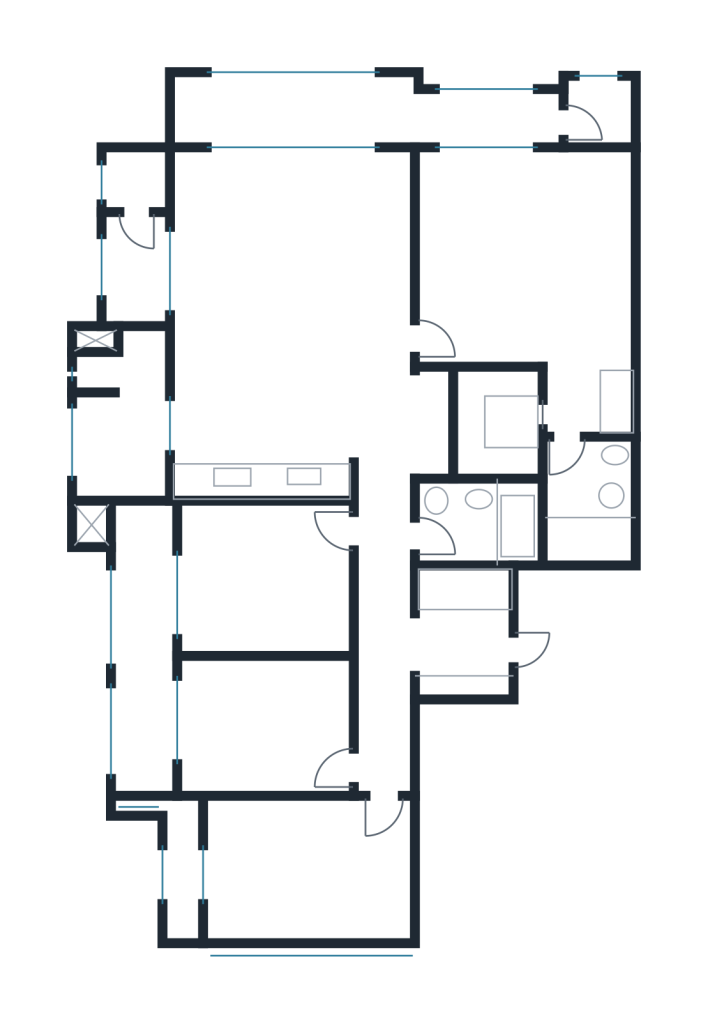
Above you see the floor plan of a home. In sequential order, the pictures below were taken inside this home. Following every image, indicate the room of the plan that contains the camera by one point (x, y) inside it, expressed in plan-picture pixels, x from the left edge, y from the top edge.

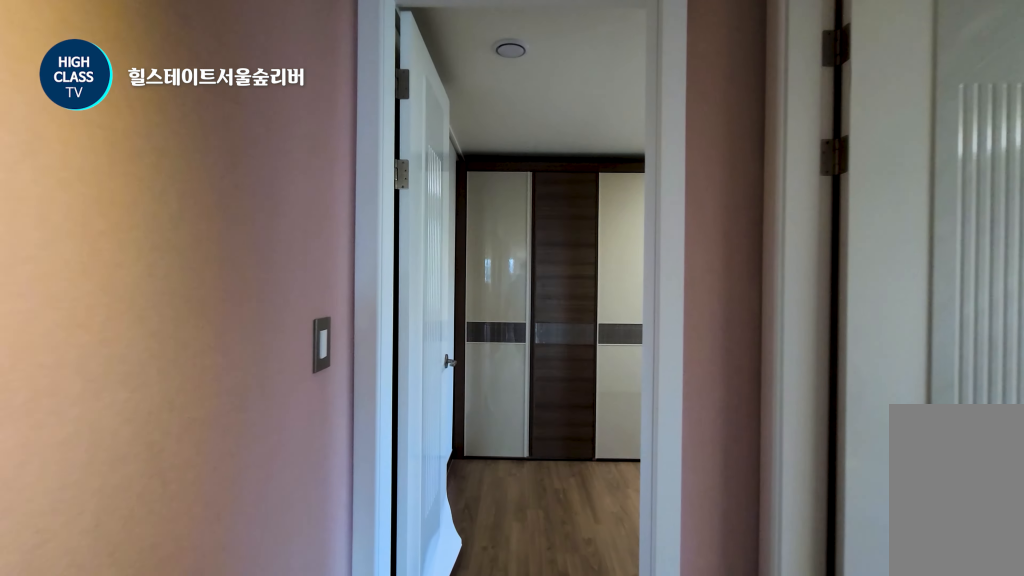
(383, 631)
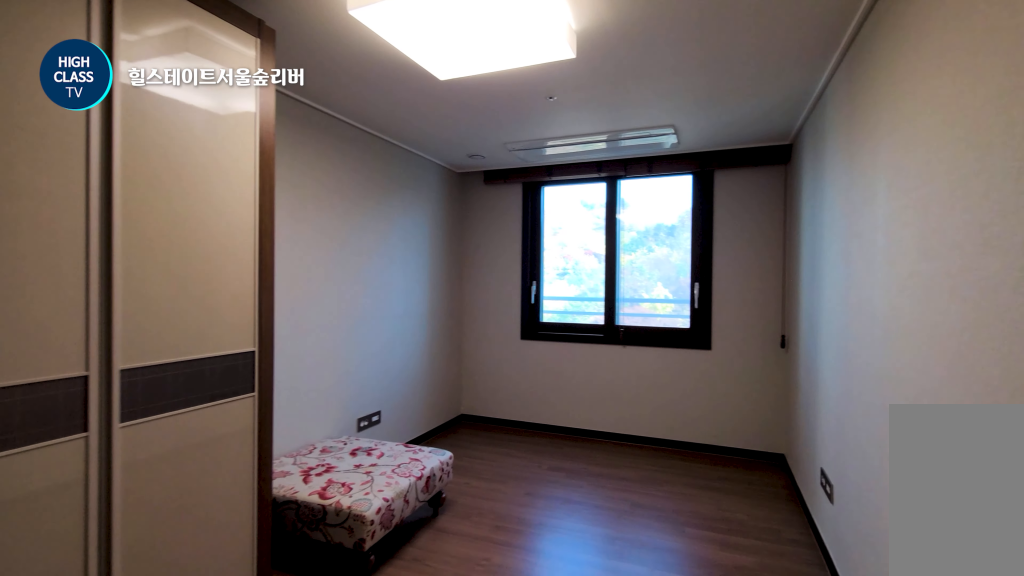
(285, 871)
